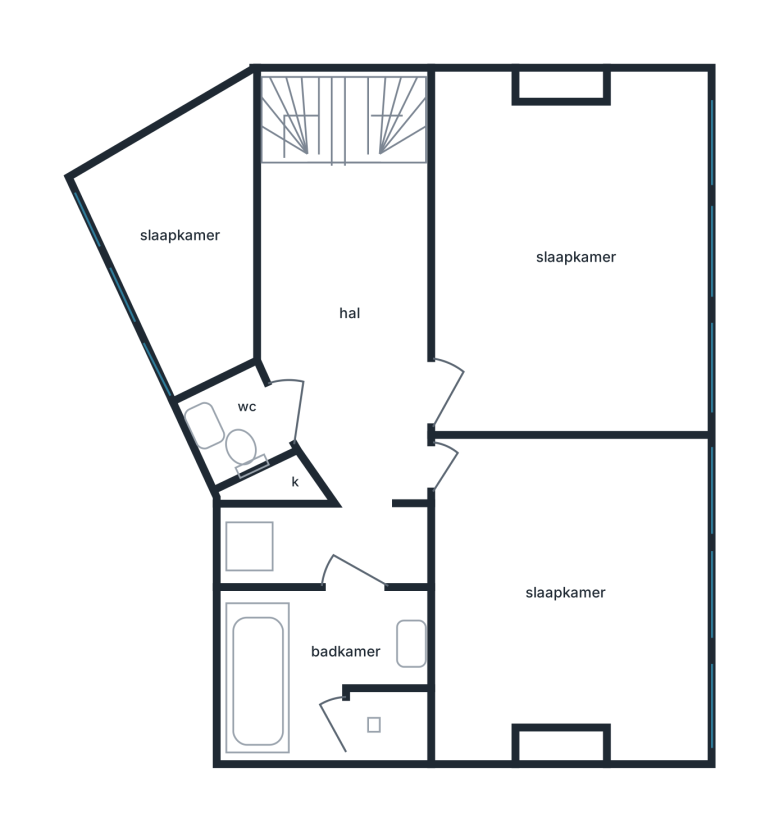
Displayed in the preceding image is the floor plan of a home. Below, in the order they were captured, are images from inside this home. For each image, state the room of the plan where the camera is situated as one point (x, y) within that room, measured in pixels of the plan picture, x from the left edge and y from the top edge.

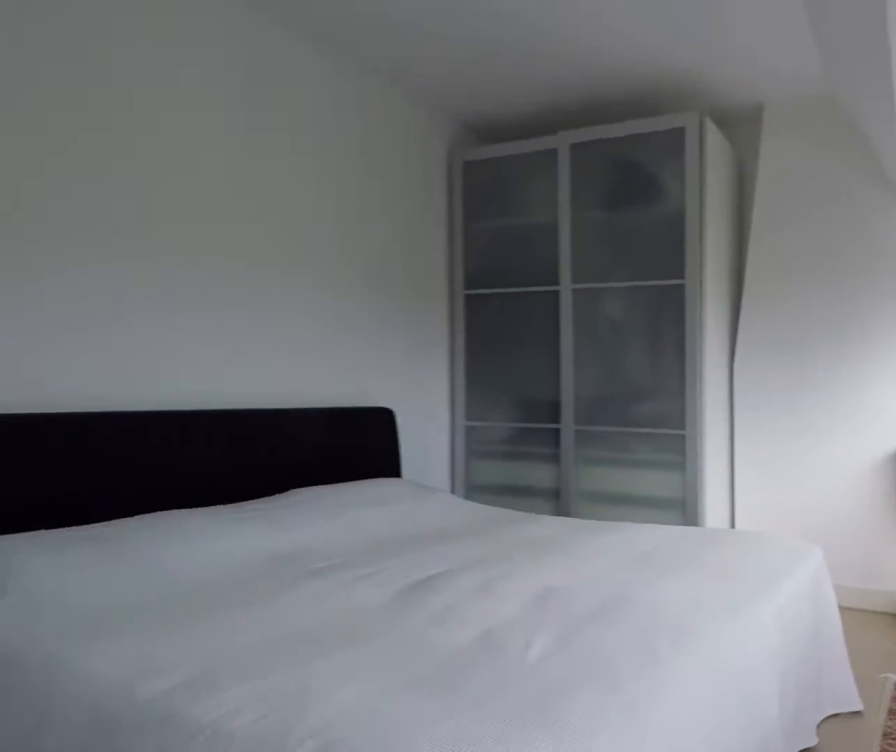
(569, 257)
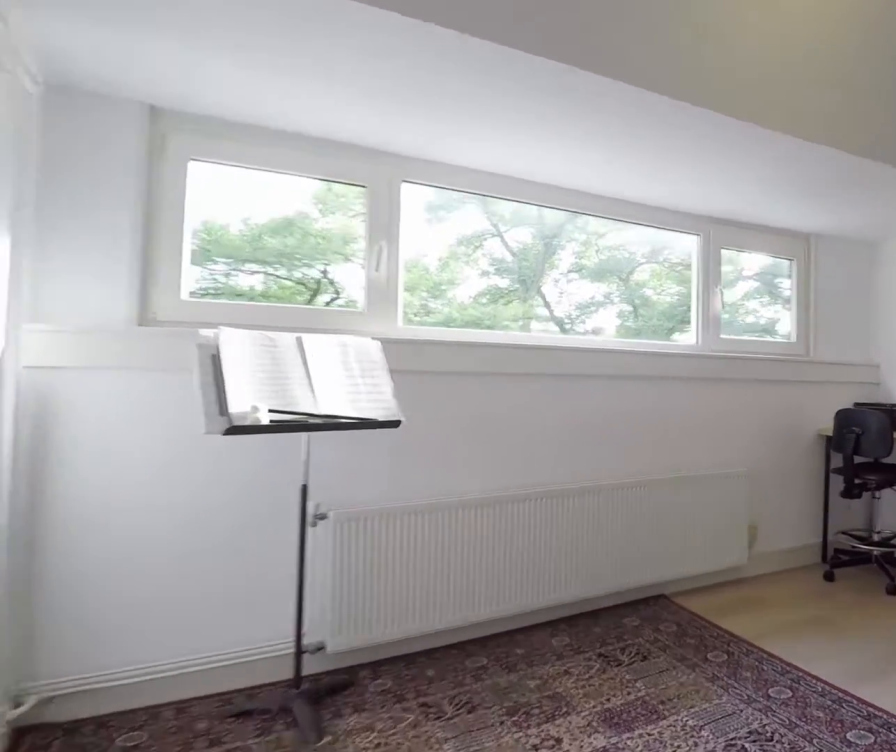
(569, 592)
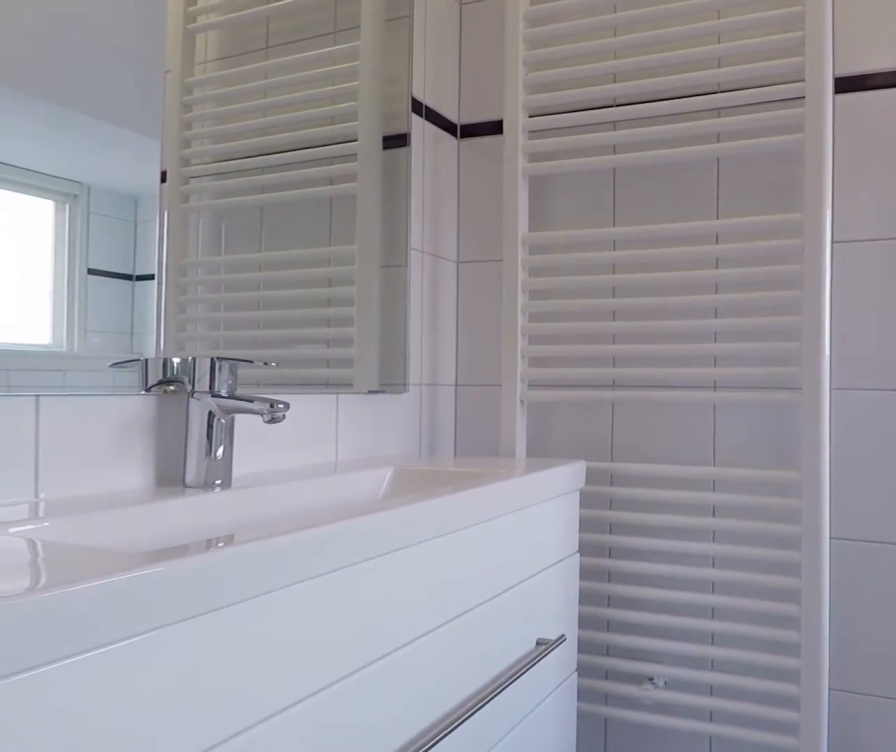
(329, 660)
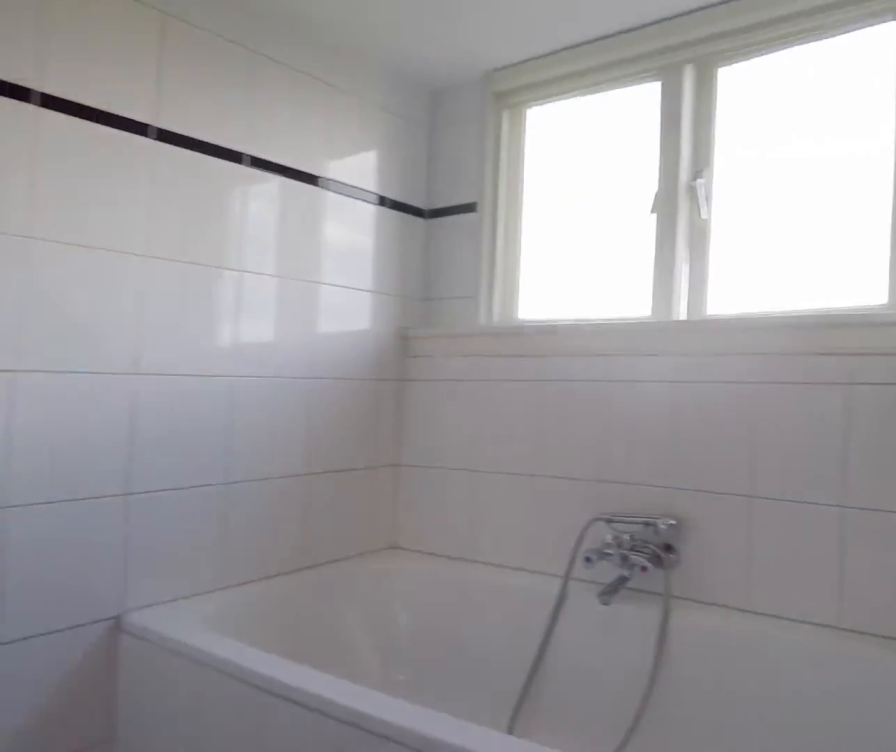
(329, 660)
